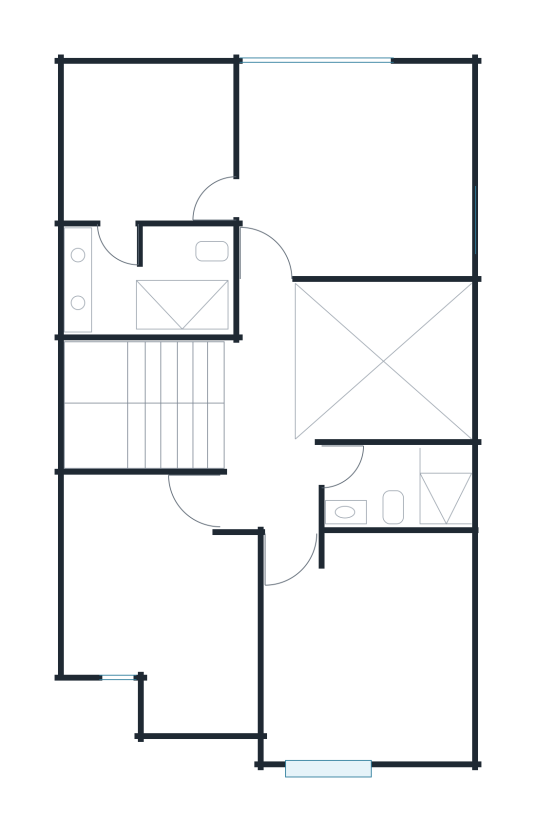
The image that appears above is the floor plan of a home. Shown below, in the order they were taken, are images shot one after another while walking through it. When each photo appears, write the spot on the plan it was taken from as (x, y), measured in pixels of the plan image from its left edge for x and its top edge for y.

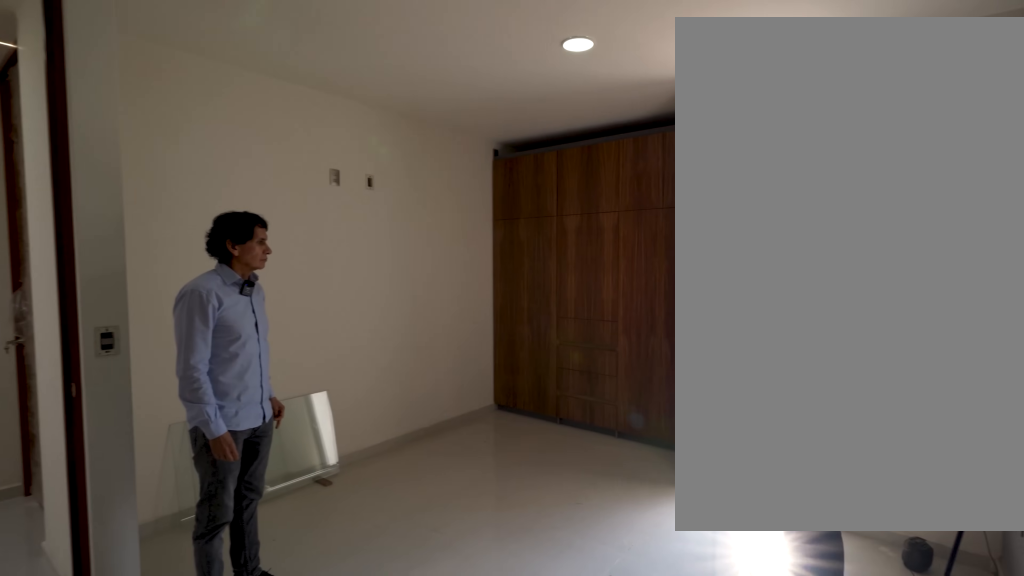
(98, 499)
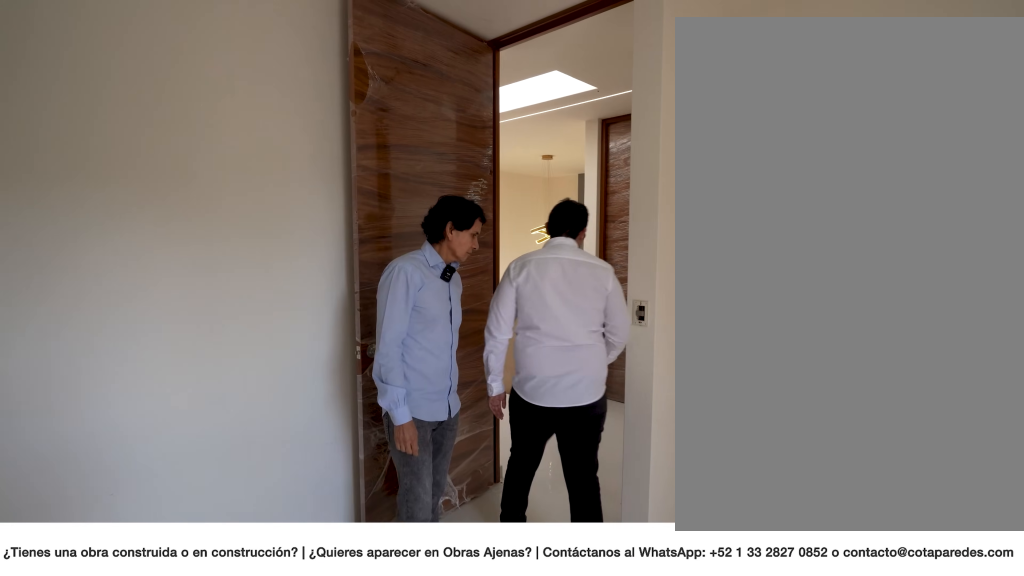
(190, 592)
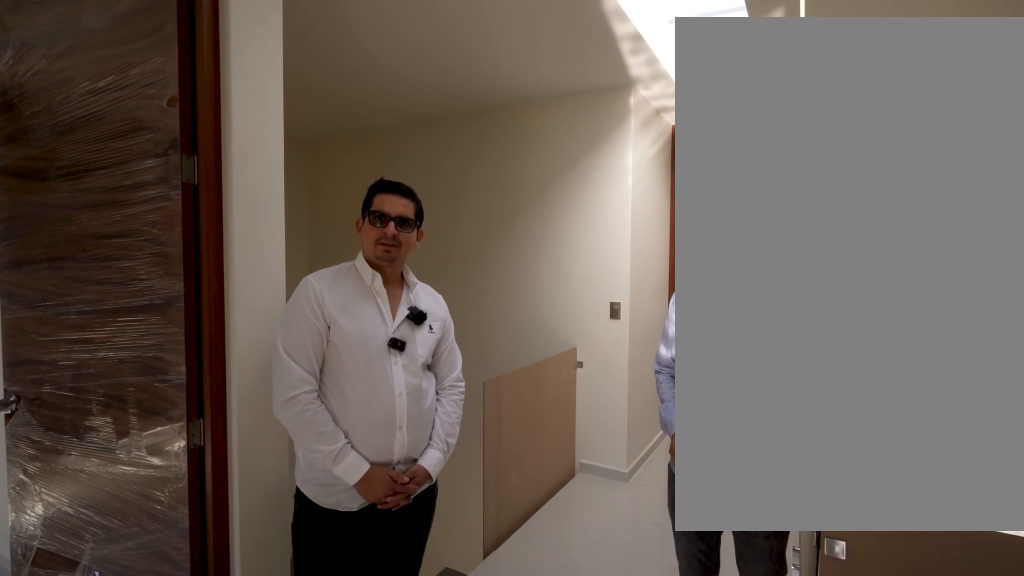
(290, 548)
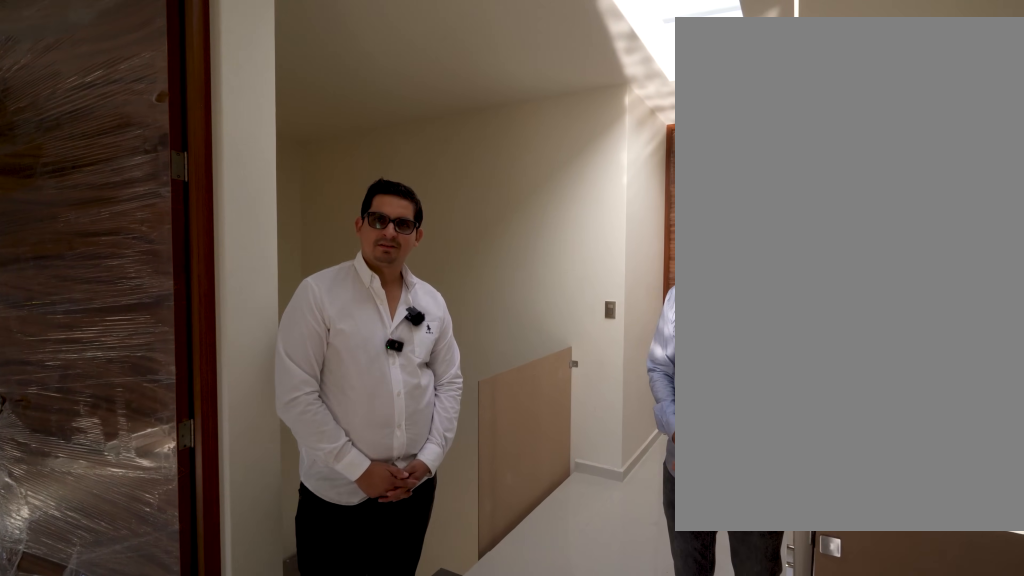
(290, 548)
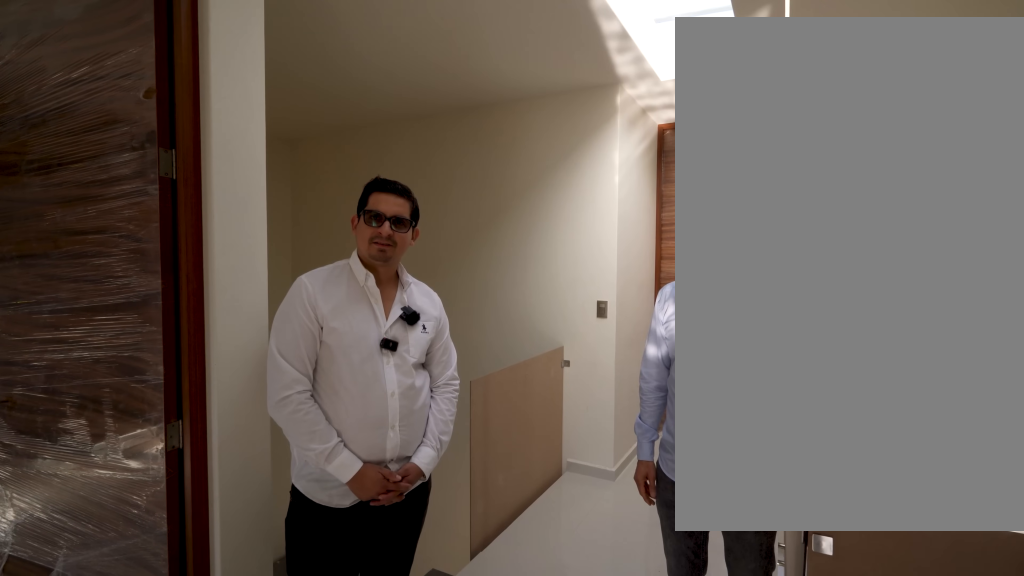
(290, 548)
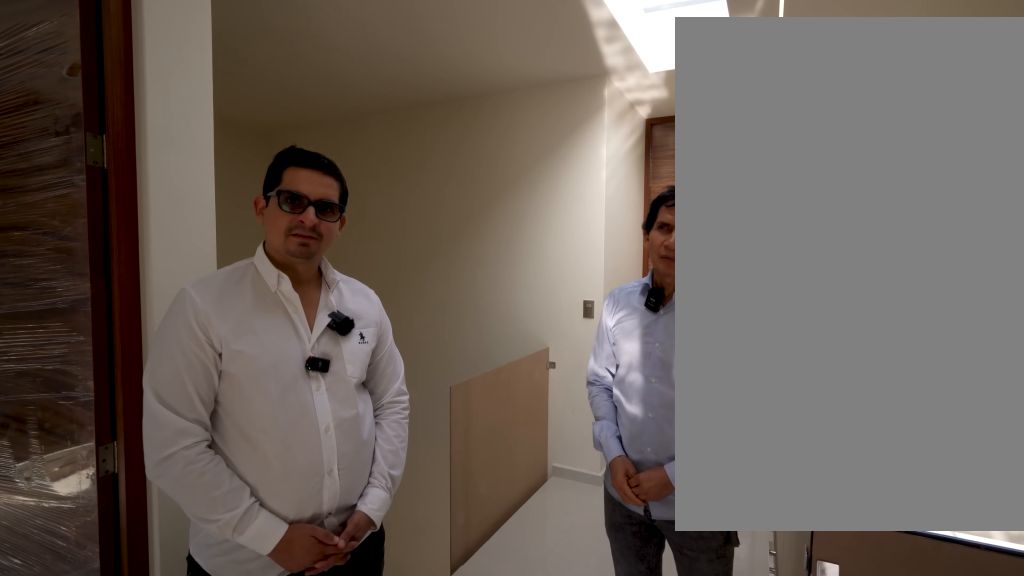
(290, 549)
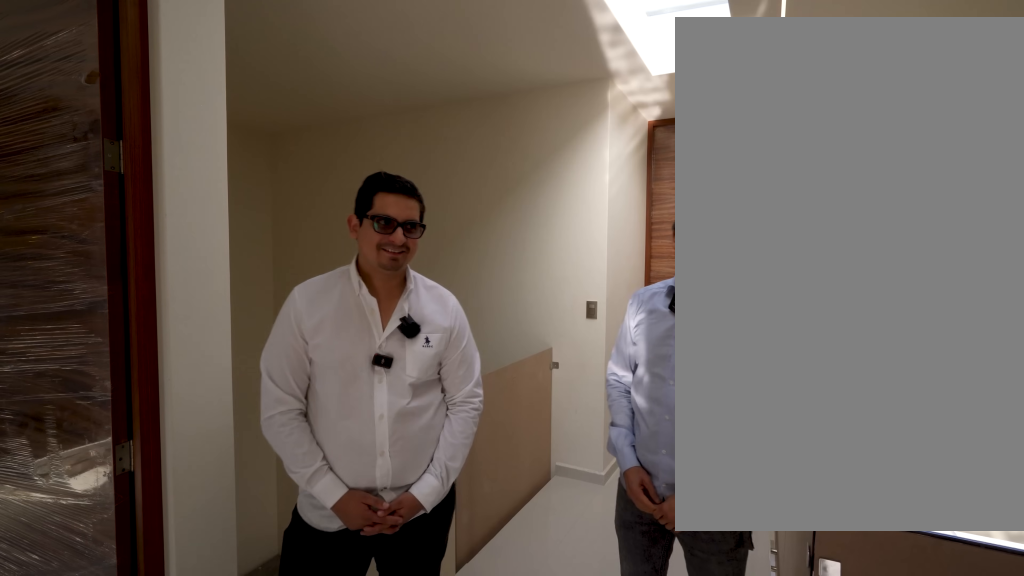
(290, 548)
